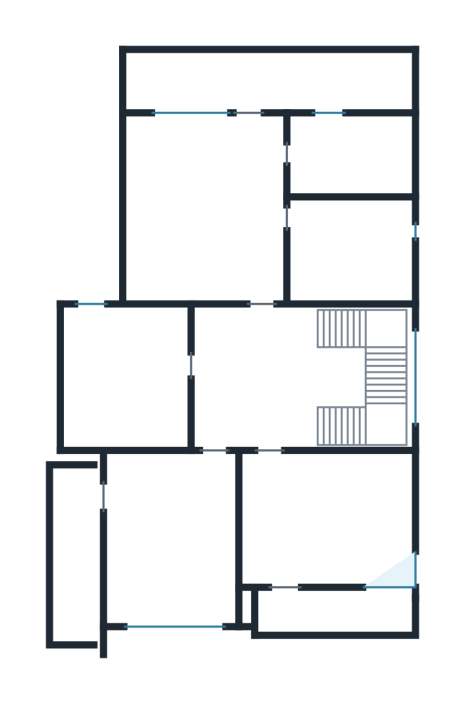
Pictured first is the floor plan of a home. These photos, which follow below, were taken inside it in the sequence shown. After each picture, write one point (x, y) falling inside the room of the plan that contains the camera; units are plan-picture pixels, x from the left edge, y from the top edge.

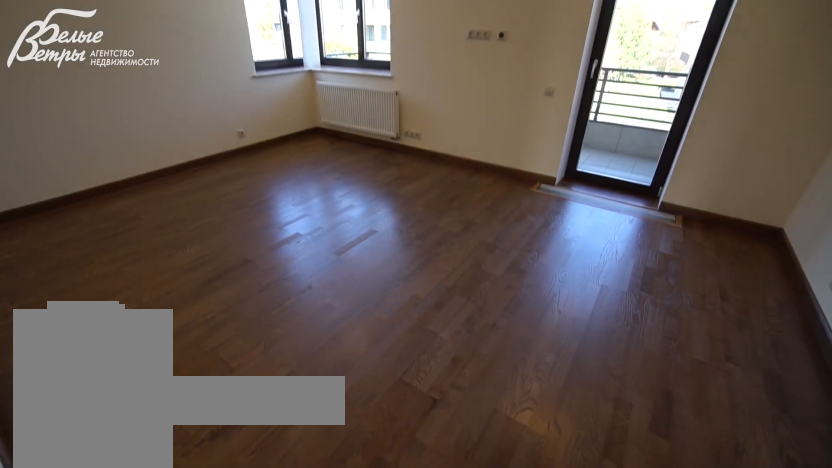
(326, 520)
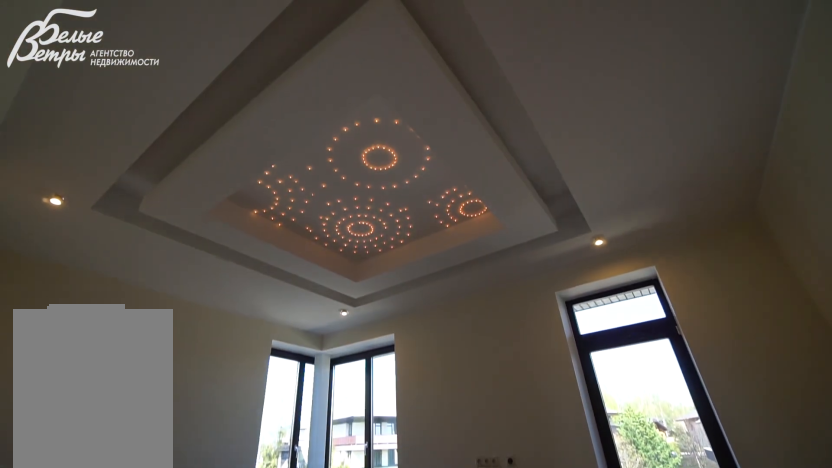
(326, 520)
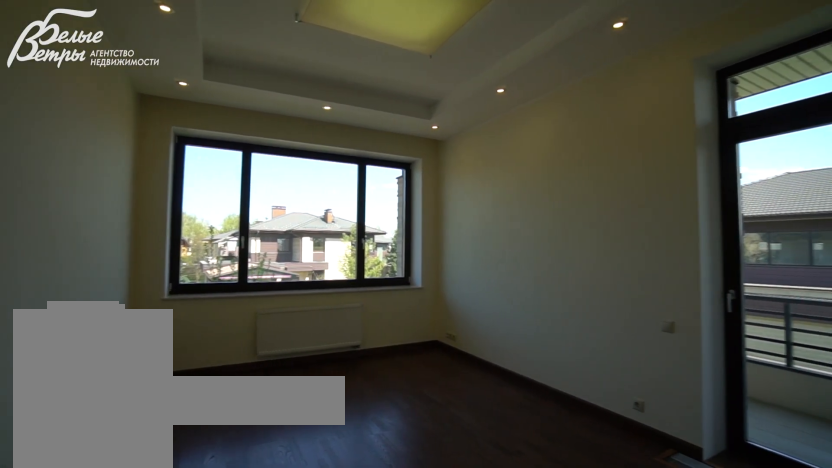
(170, 538)
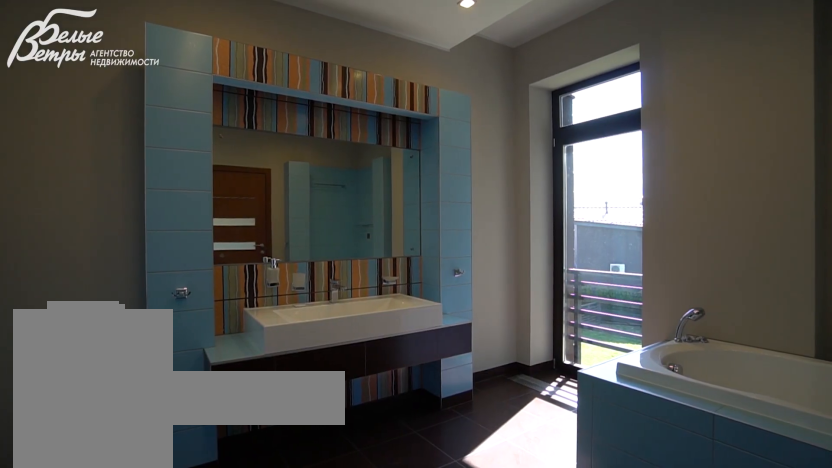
(124, 378)
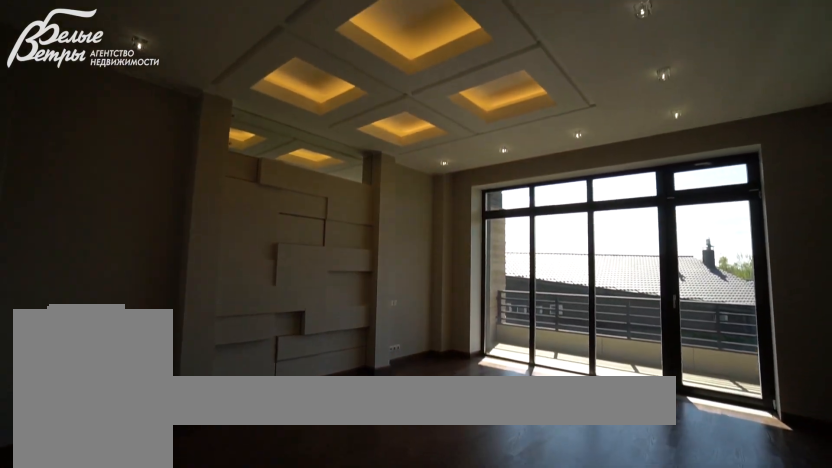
(201, 207)
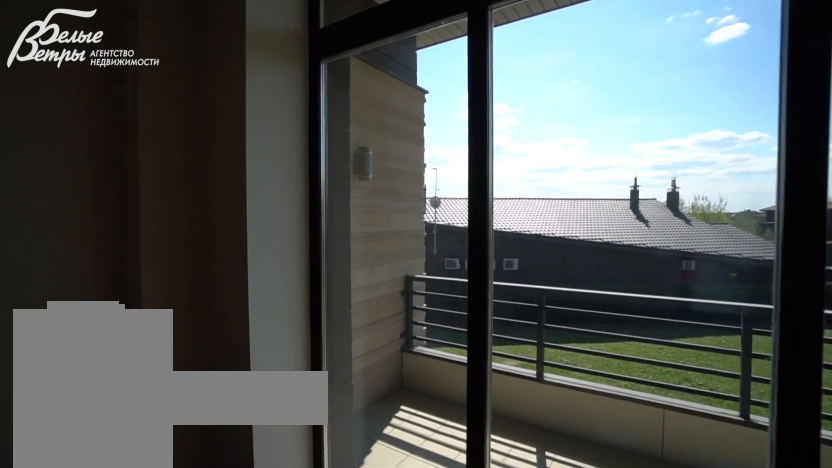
(203, 208)
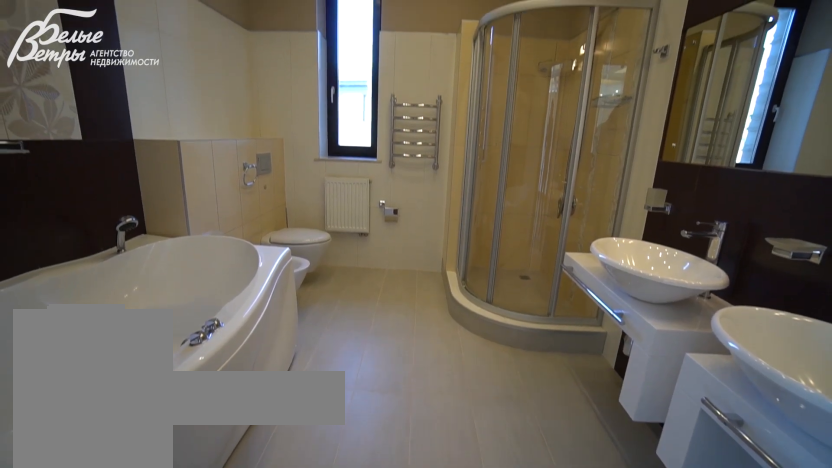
(348, 246)
